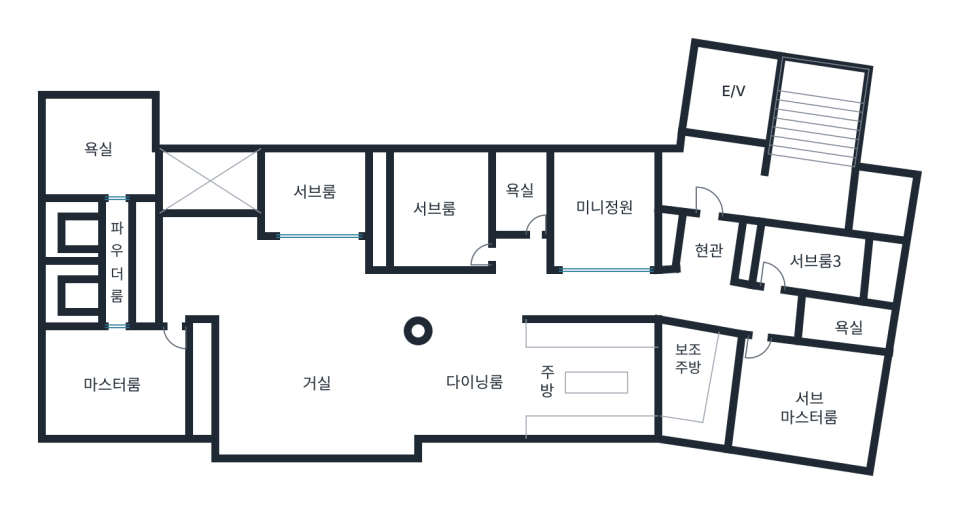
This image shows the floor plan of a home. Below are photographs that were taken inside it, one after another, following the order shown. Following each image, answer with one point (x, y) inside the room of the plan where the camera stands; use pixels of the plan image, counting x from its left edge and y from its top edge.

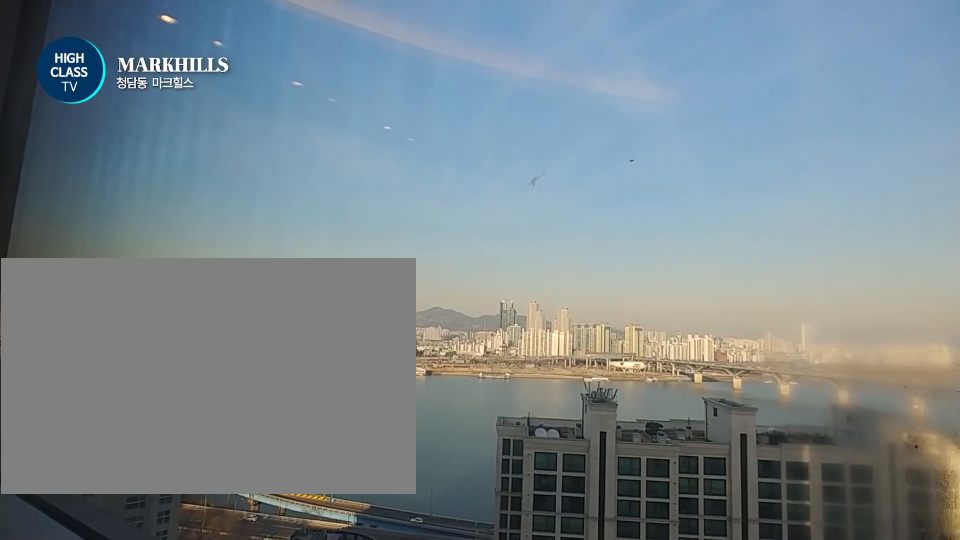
(809, 410)
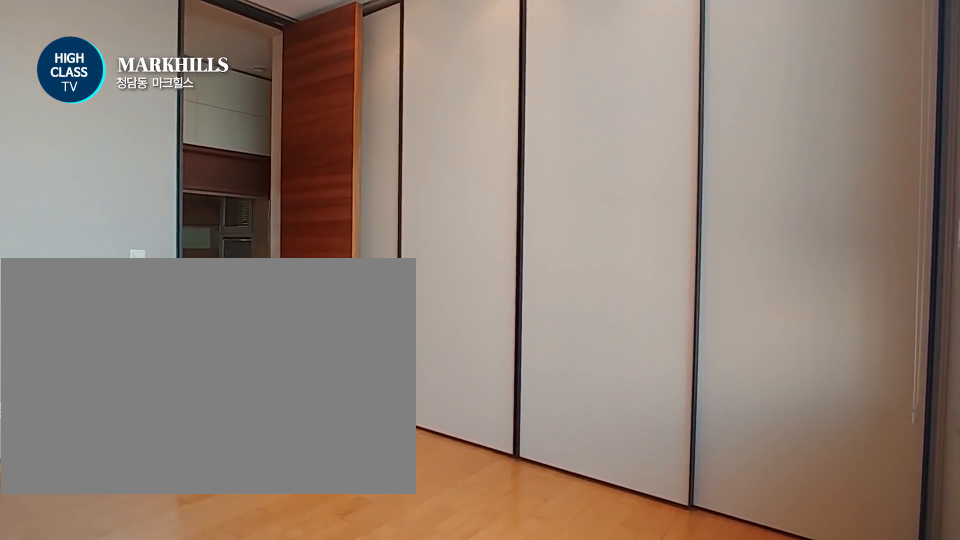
(809, 410)
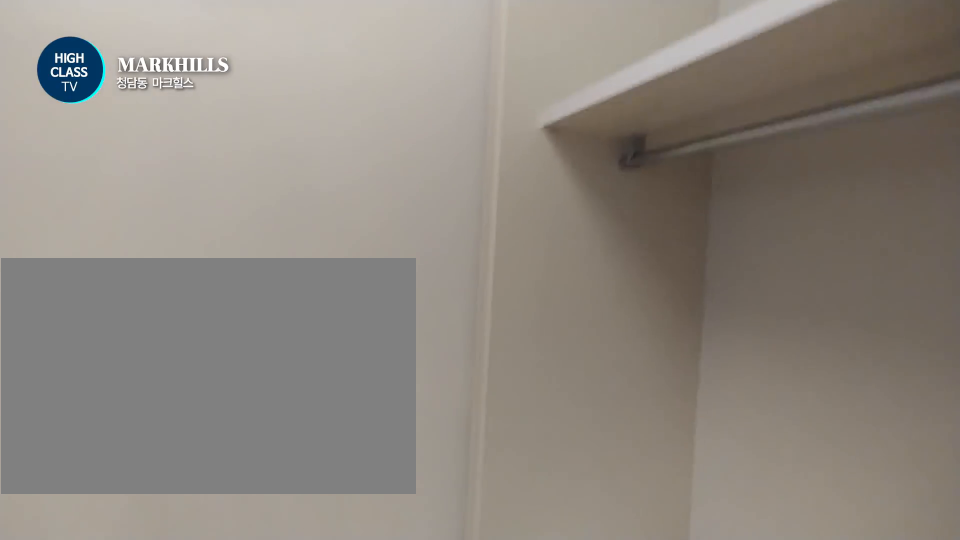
(813, 260)
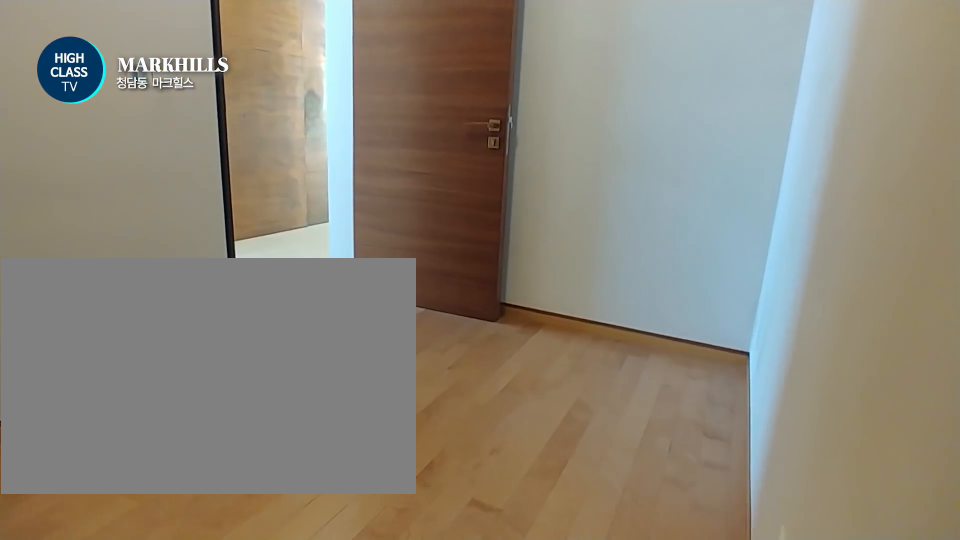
(813, 260)
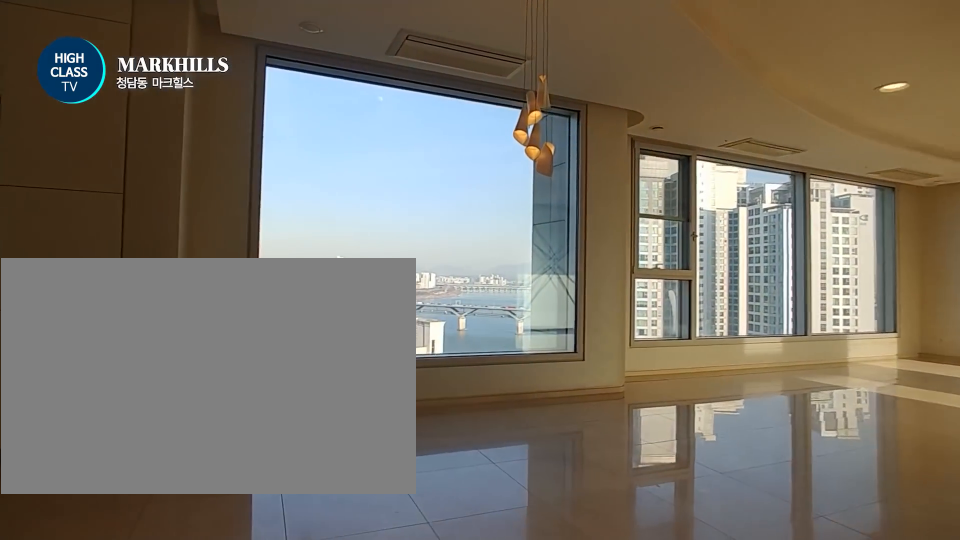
(296, 347)
